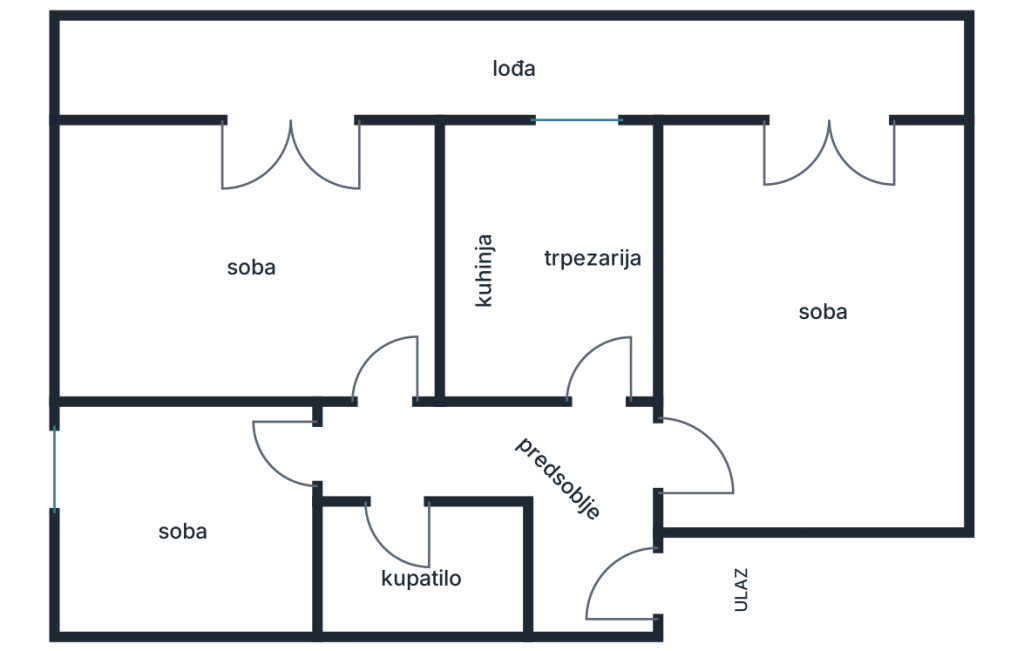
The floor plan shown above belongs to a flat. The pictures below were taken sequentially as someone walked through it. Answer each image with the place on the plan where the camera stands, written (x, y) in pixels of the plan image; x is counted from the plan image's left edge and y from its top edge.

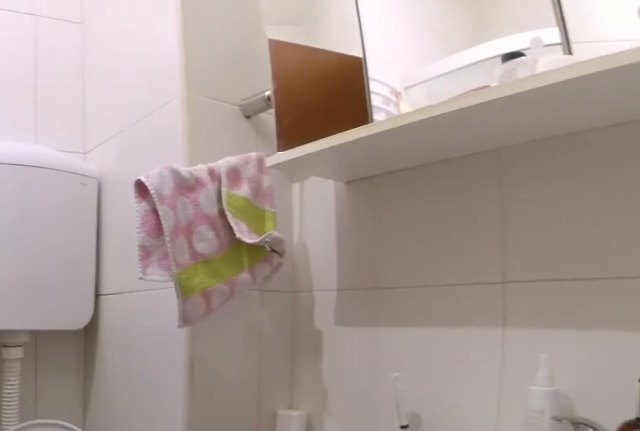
(402, 473)
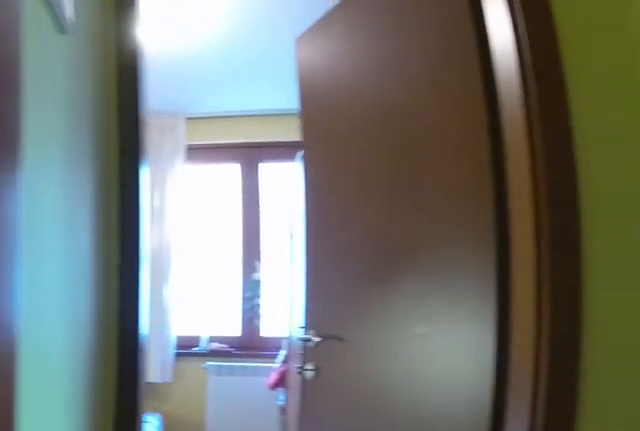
(438, 453)
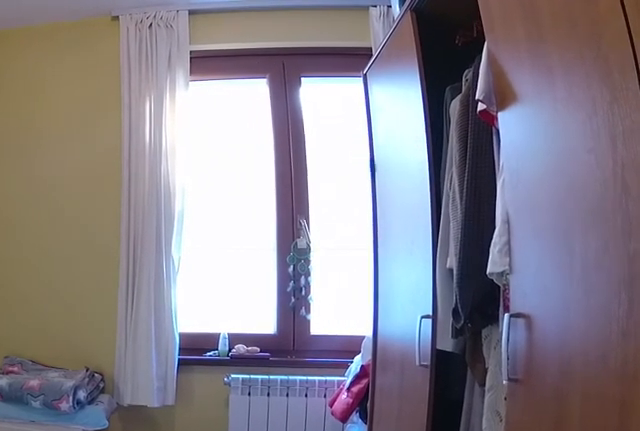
(322, 452)
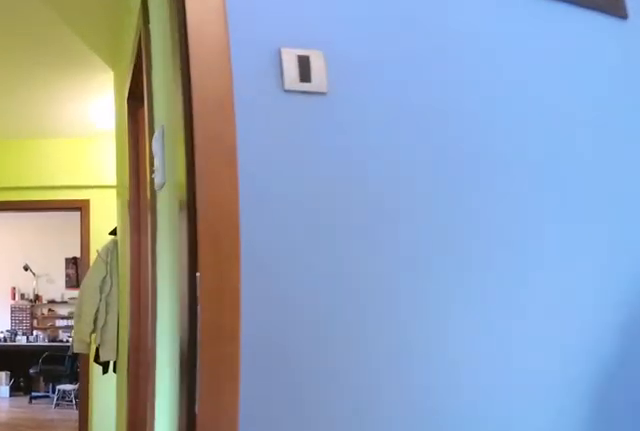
(231, 451)
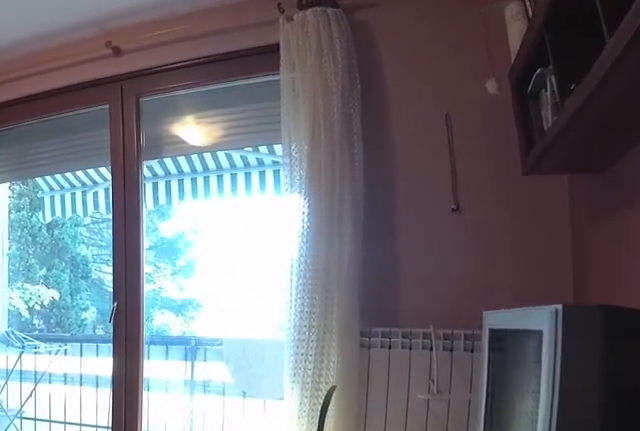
(333, 391)
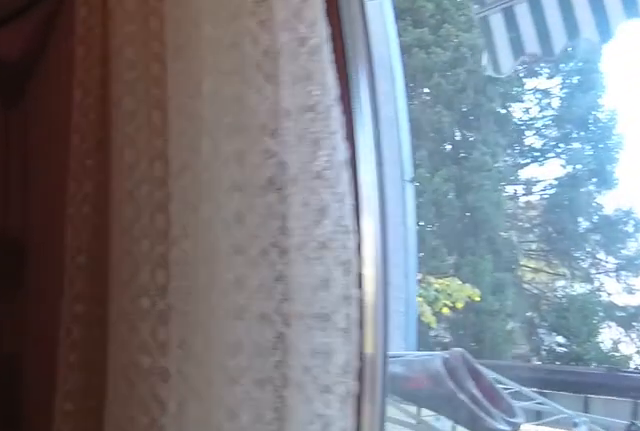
(163, 198)
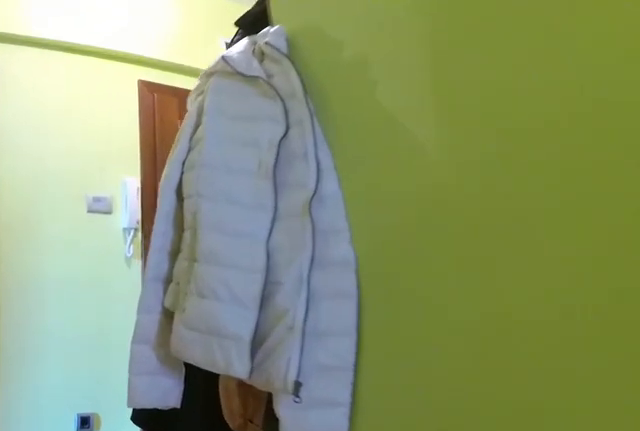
(448, 452)
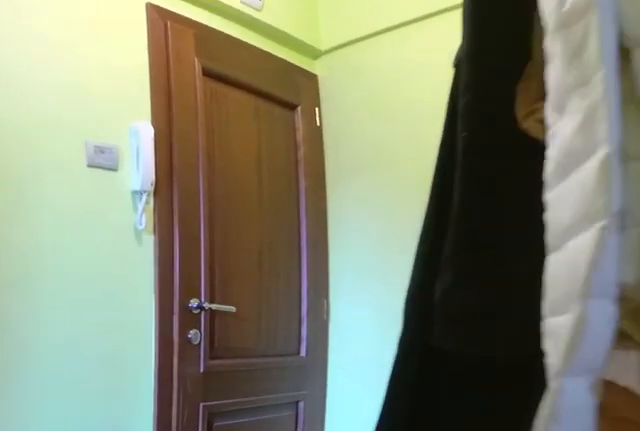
(502, 449)
